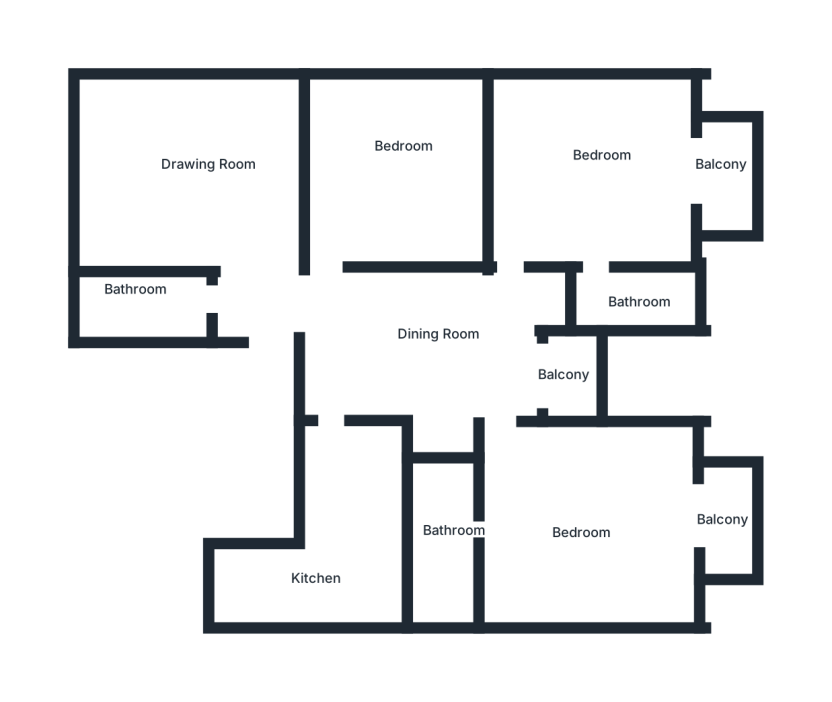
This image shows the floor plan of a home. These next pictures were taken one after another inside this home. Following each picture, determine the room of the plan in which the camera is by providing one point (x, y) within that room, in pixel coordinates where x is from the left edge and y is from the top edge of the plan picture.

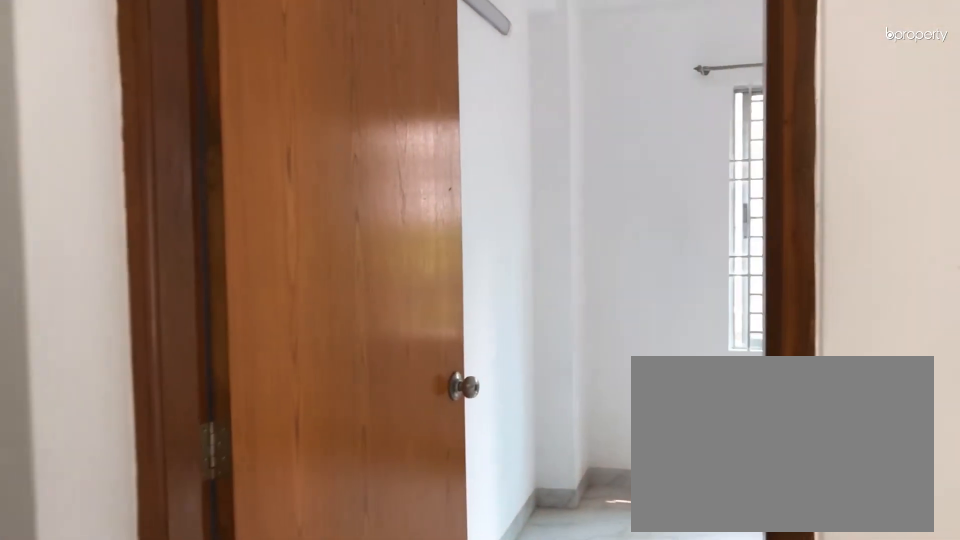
(327, 266)
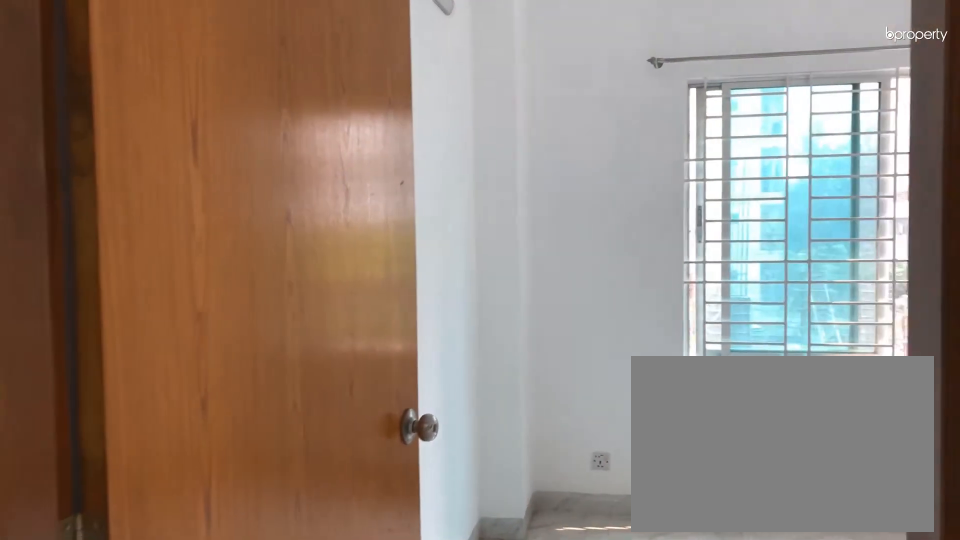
(327, 266)
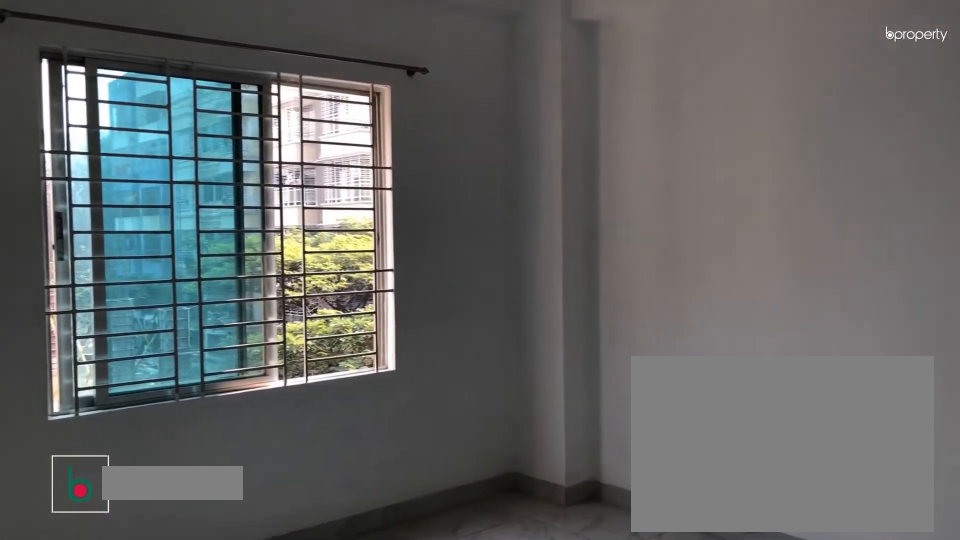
(396, 170)
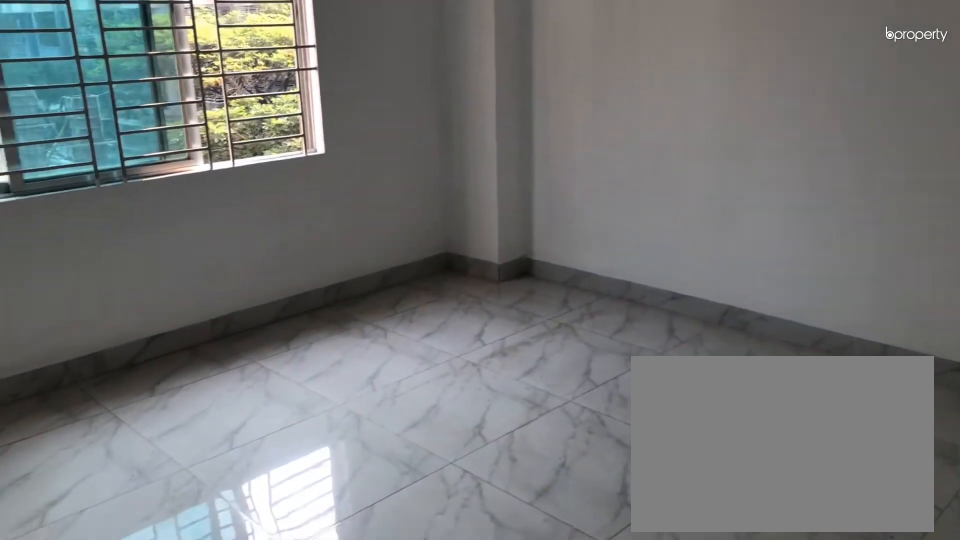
(396, 170)
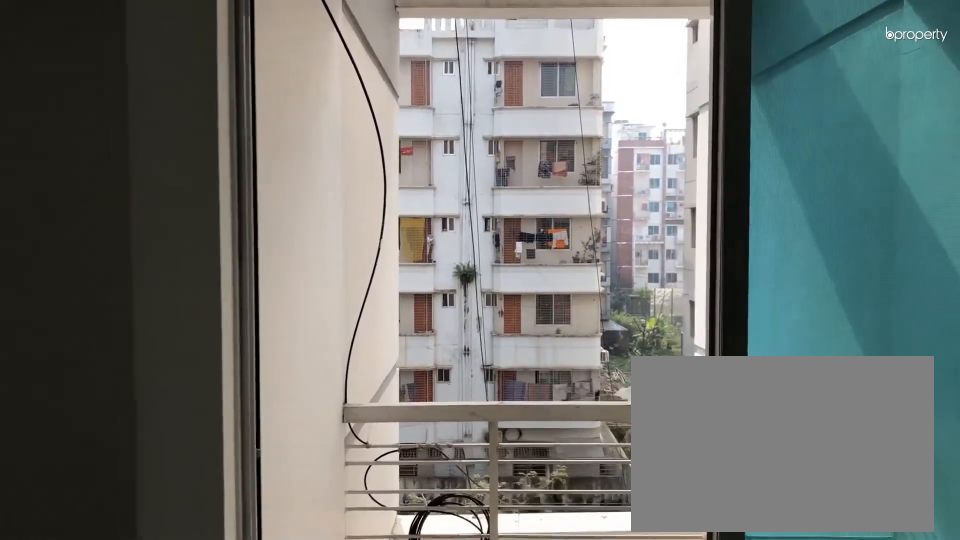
(486, 382)
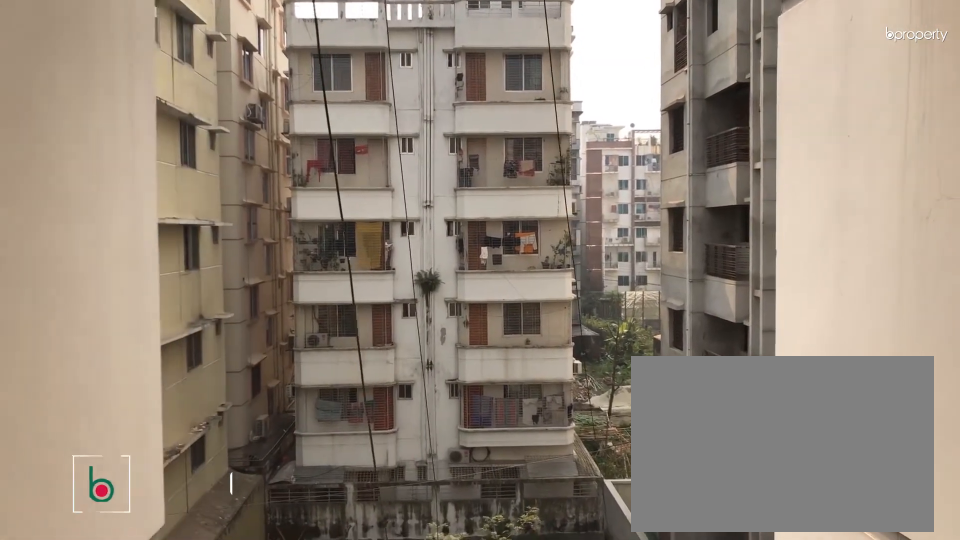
(570, 373)
